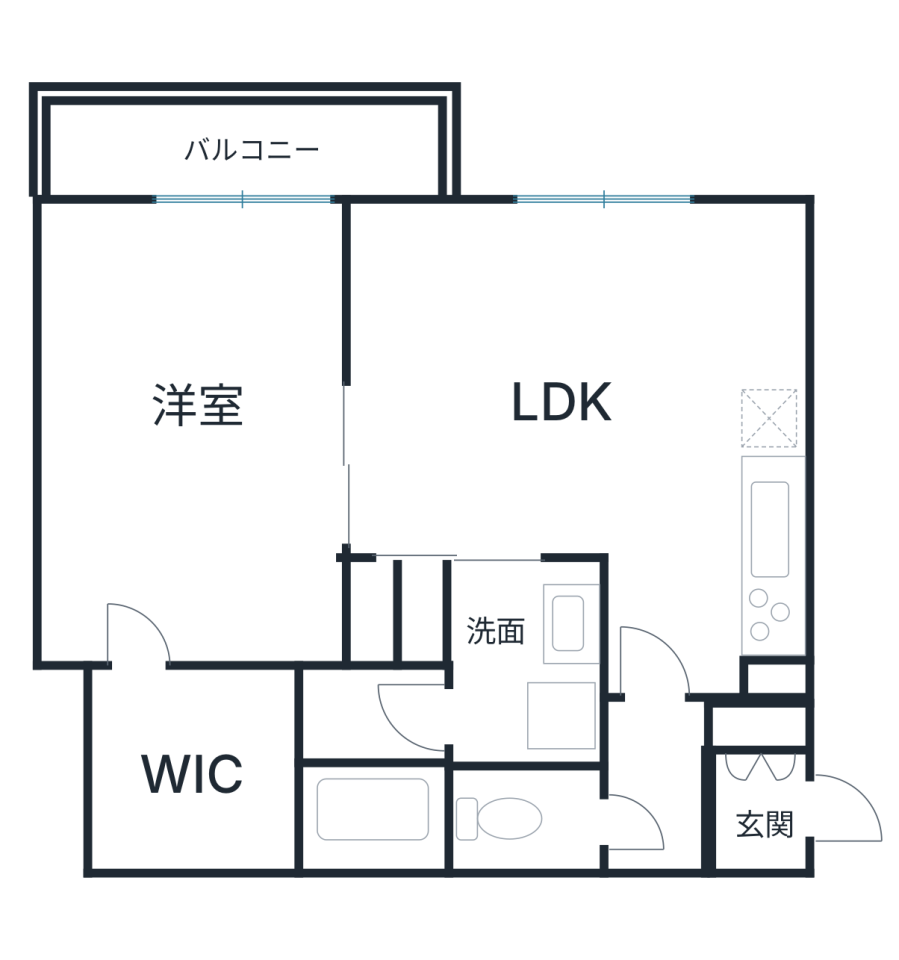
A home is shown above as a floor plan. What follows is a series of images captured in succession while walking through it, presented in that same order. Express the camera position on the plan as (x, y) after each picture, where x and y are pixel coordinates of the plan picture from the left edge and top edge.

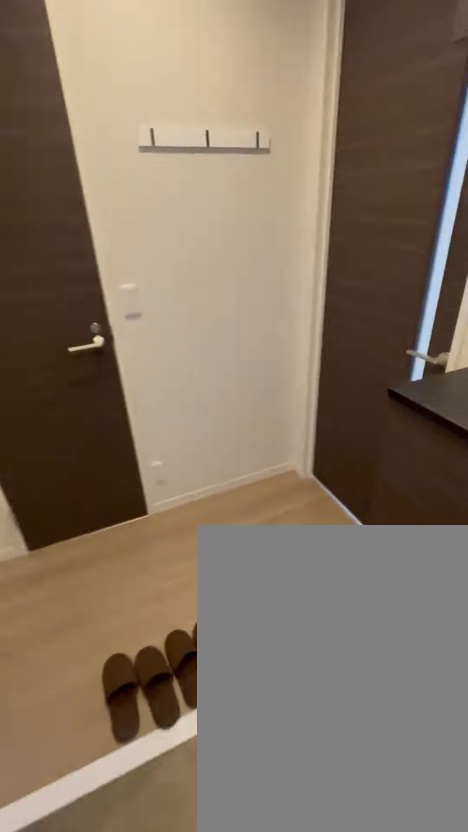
(773, 821)
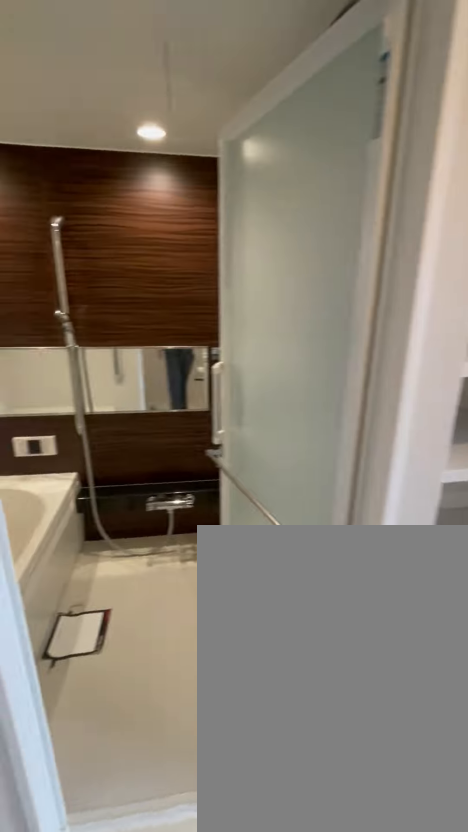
(521, 724)
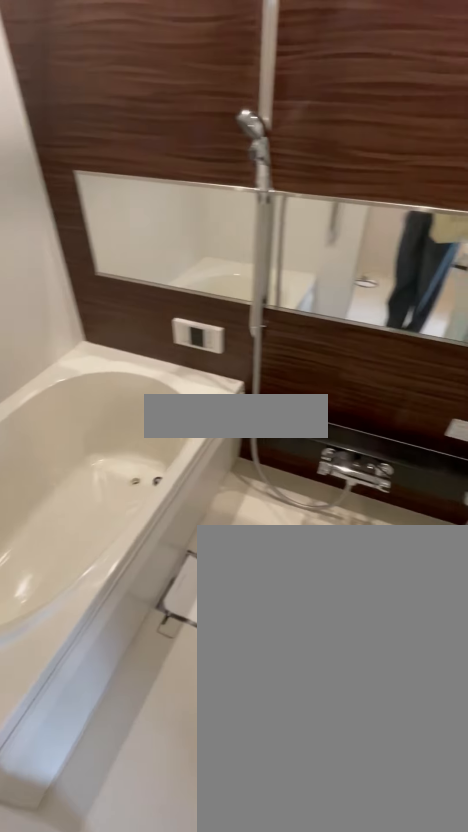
(419, 720)
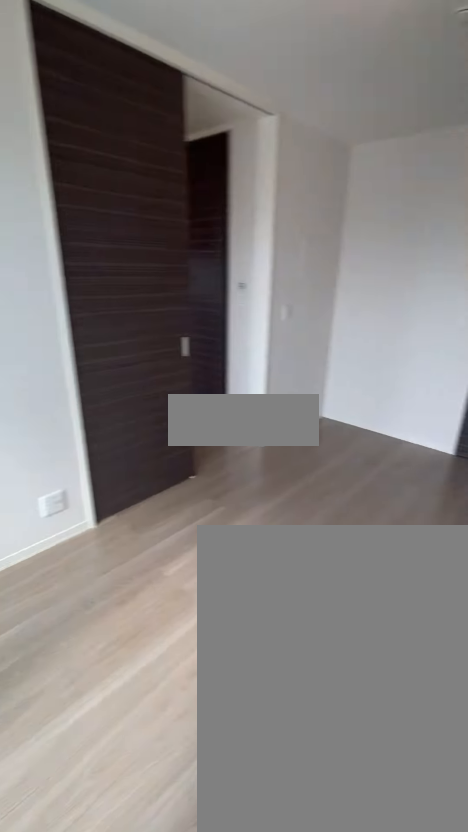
(122, 273)
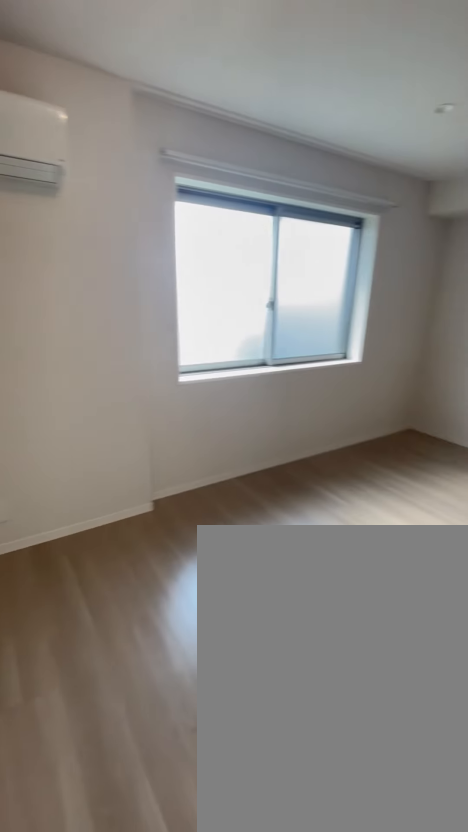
(424, 485)
